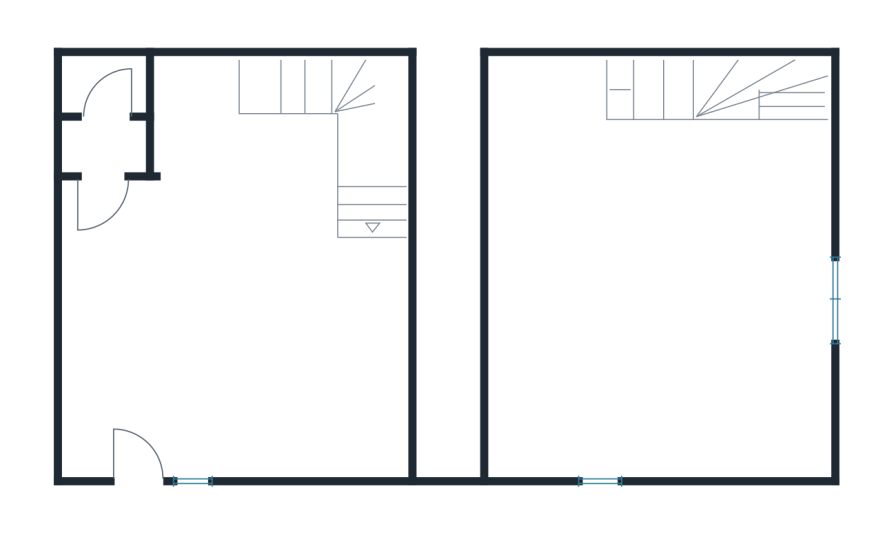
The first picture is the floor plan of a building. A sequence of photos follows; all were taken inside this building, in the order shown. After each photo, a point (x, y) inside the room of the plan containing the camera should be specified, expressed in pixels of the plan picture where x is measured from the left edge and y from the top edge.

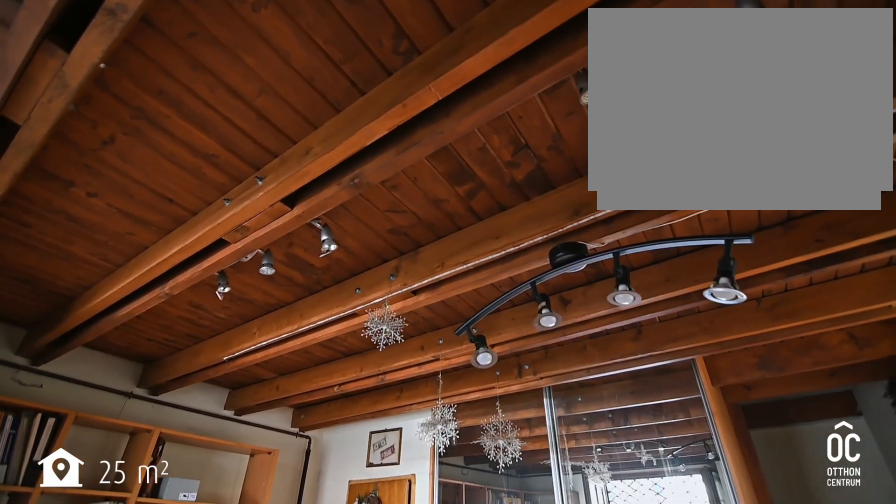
(235, 270)
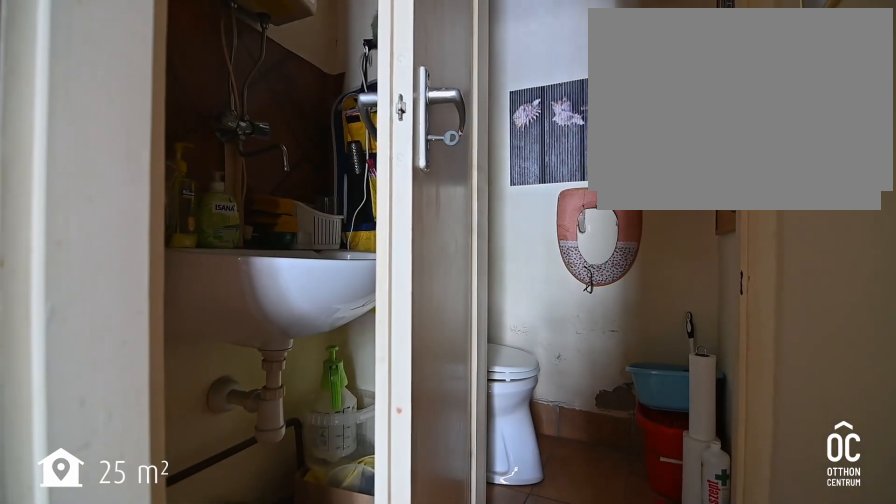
(100, 122)
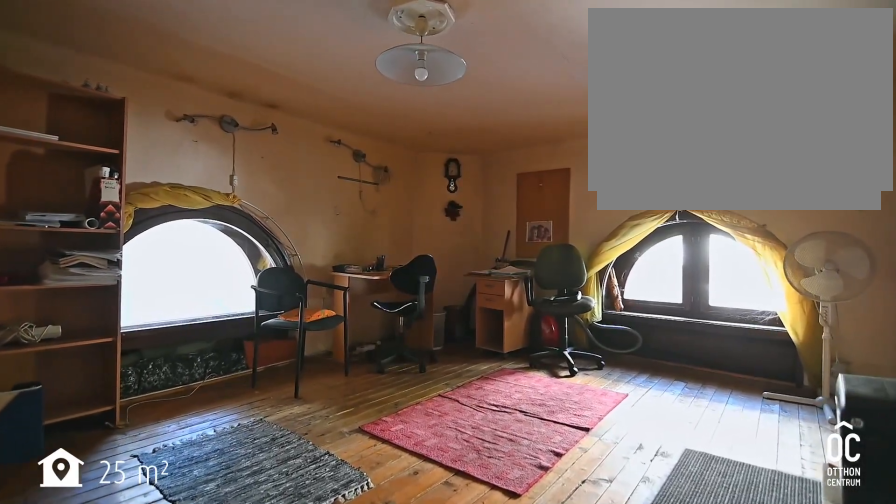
(646, 282)
